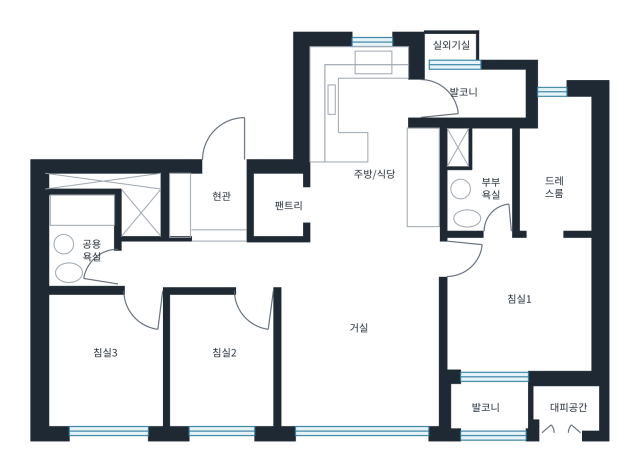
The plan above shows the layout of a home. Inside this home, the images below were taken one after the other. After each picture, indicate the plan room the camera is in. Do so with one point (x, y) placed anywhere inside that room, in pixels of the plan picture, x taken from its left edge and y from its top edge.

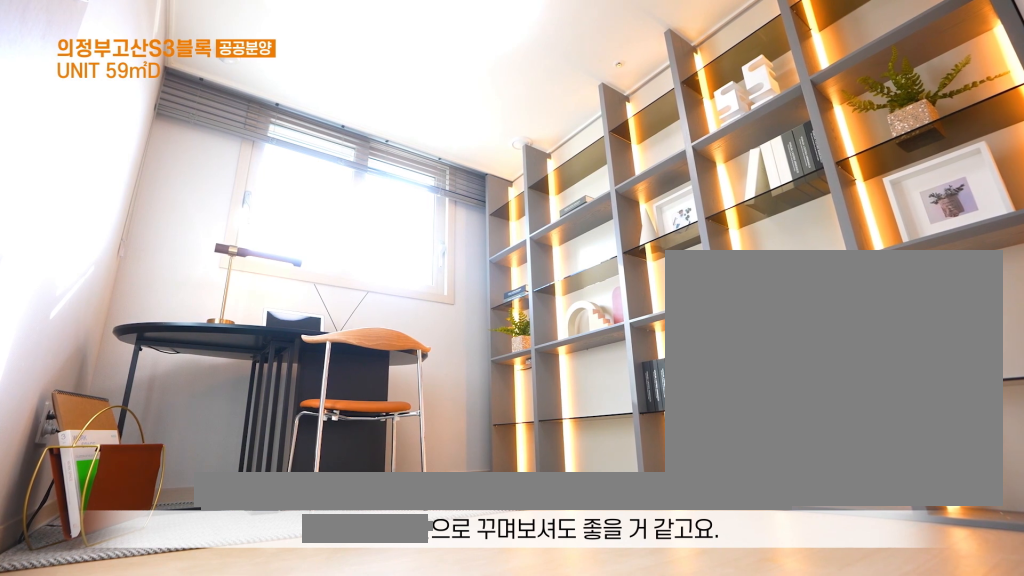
(225, 344)
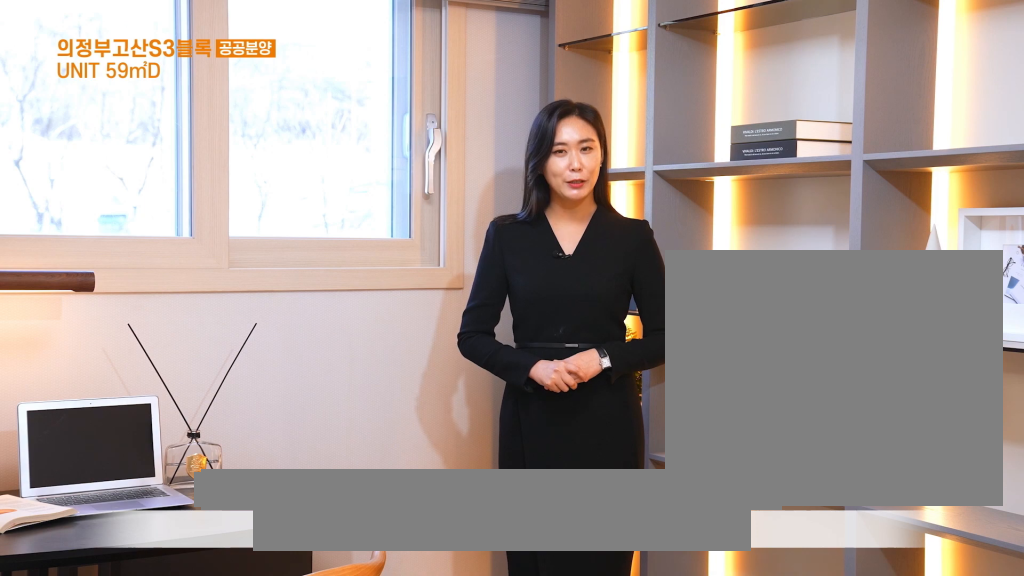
(225, 342)
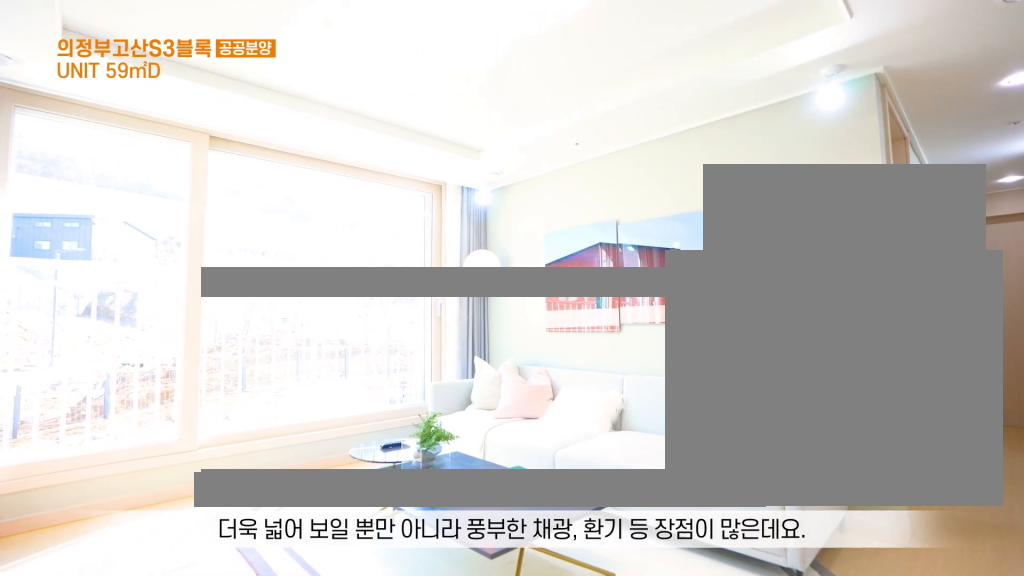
(358, 283)
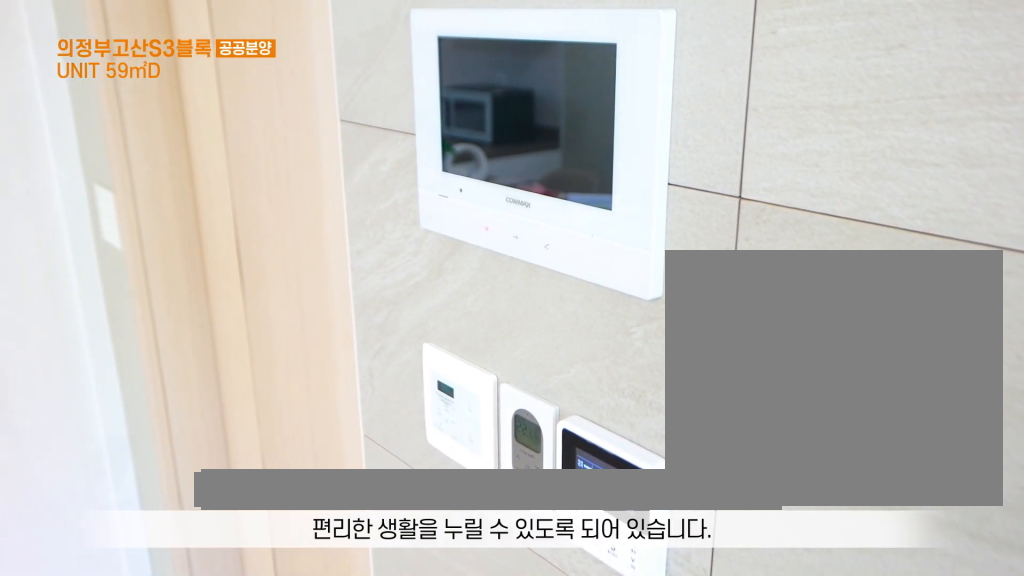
(360, 318)
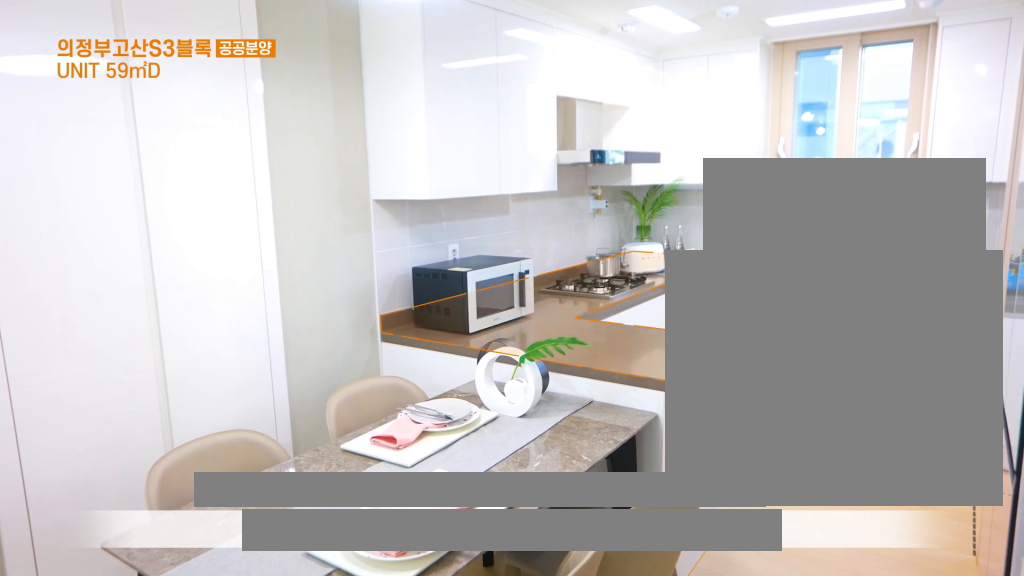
(374, 166)
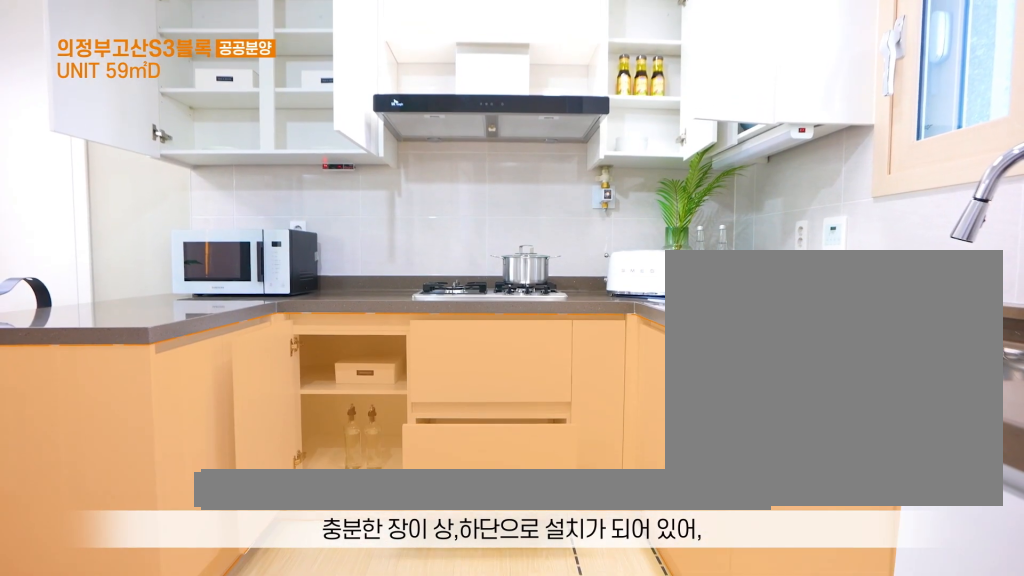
(375, 163)
